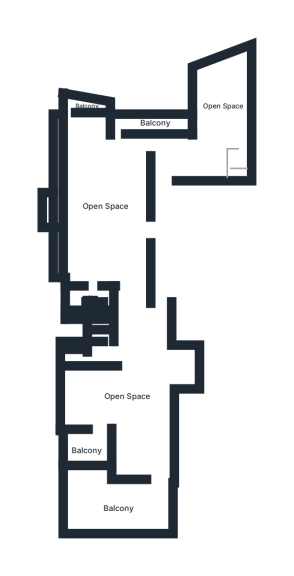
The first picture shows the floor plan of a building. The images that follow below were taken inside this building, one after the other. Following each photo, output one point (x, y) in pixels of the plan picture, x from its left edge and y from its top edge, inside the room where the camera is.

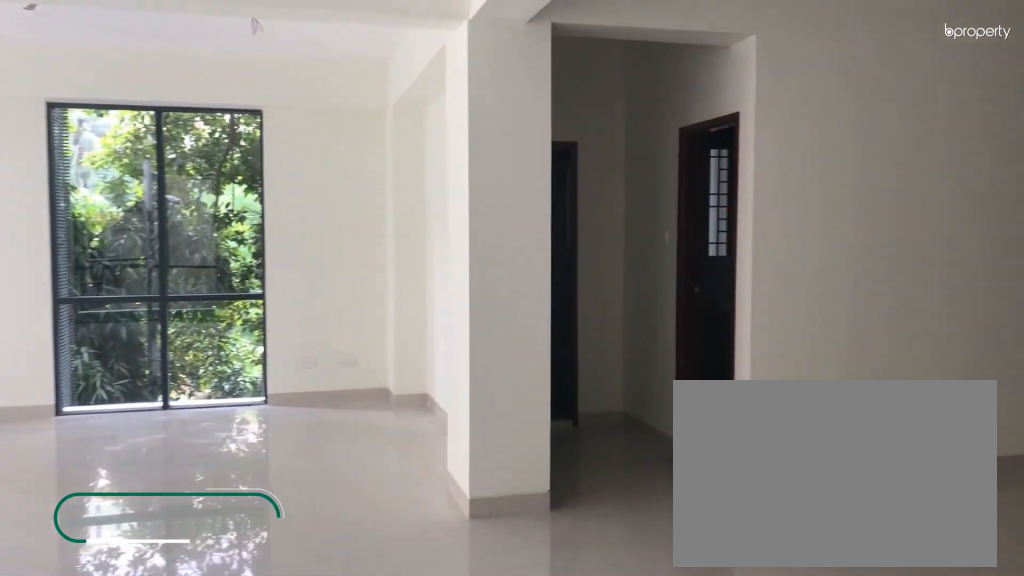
(125, 392)
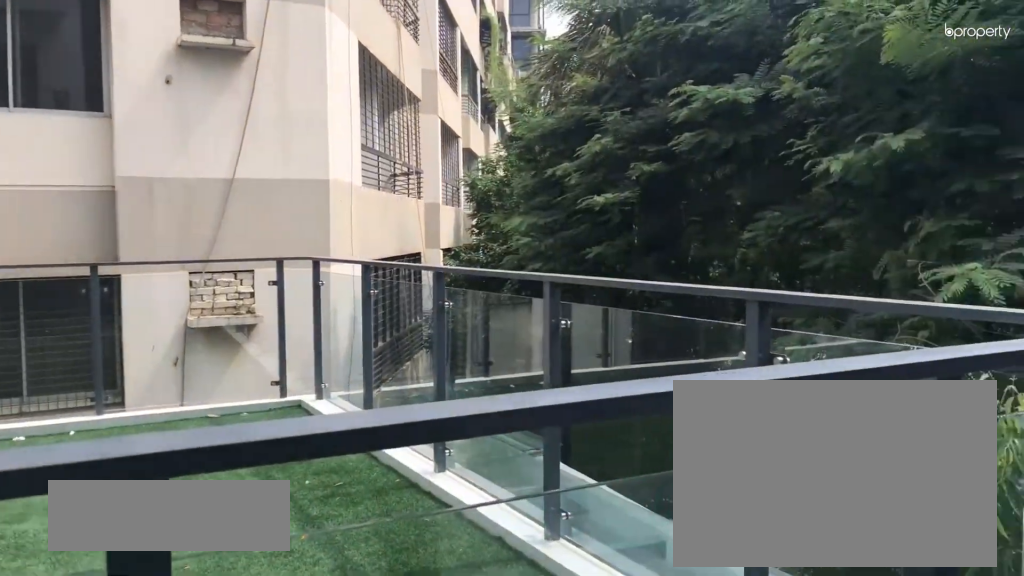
(88, 448)
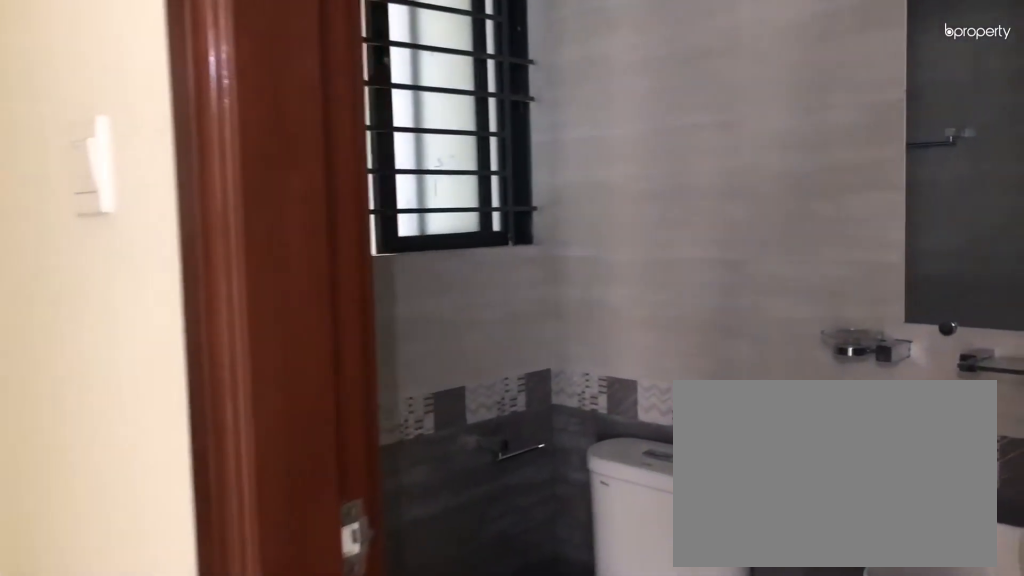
(98, 332)
